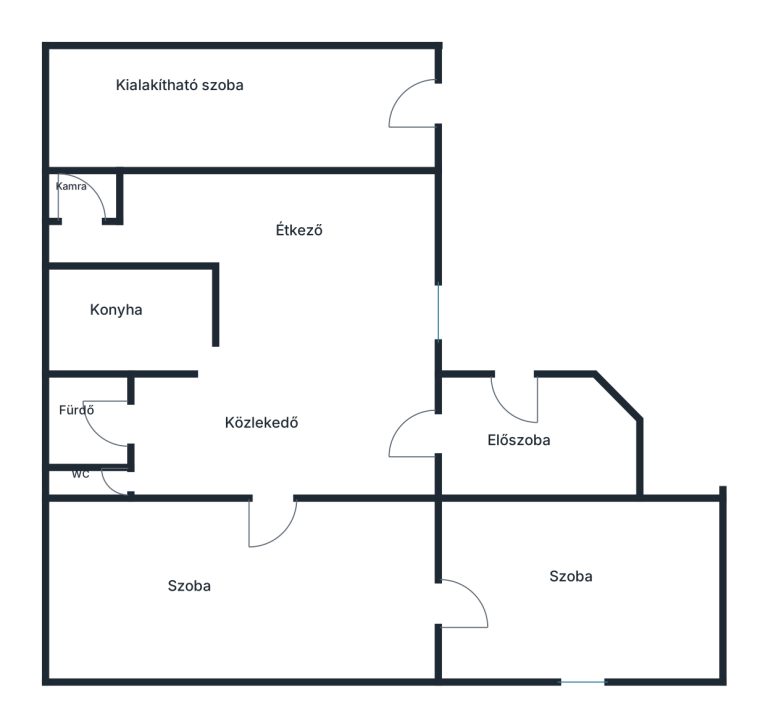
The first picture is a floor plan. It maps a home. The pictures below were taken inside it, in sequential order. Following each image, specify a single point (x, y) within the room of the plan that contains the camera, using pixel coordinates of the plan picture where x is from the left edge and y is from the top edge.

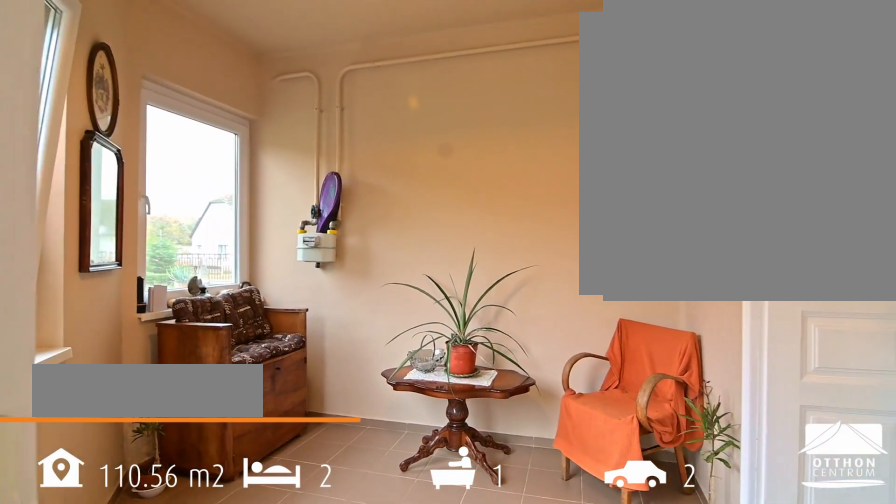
(588, 447)
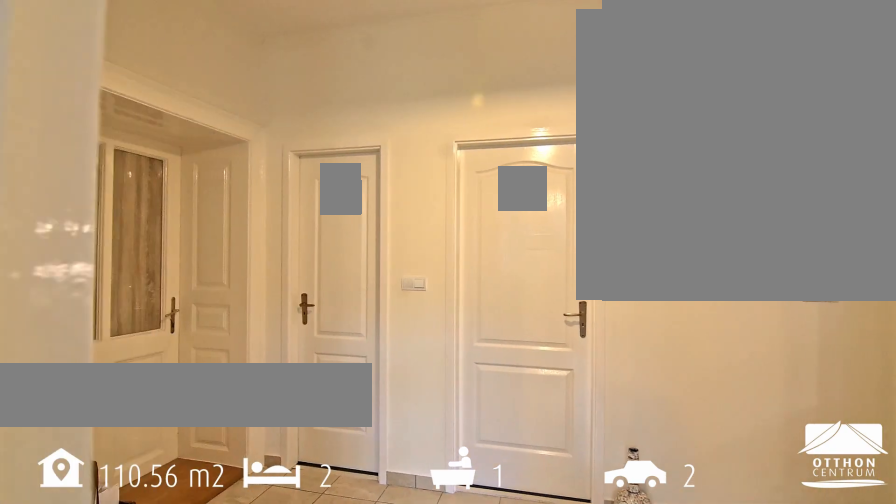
(264, 465)
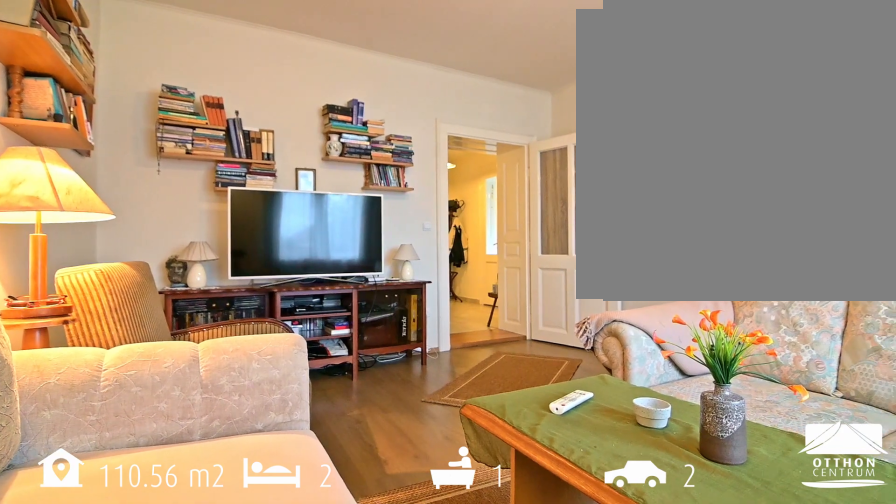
(187, 639)
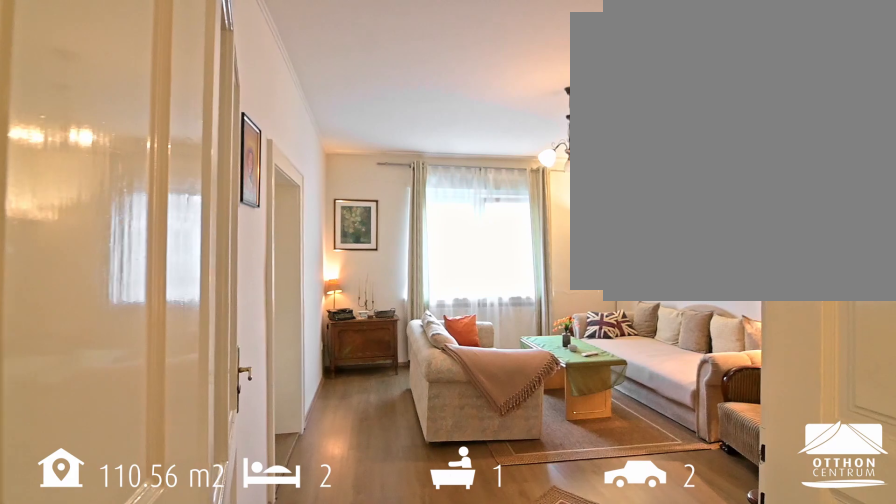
(187, 639)
